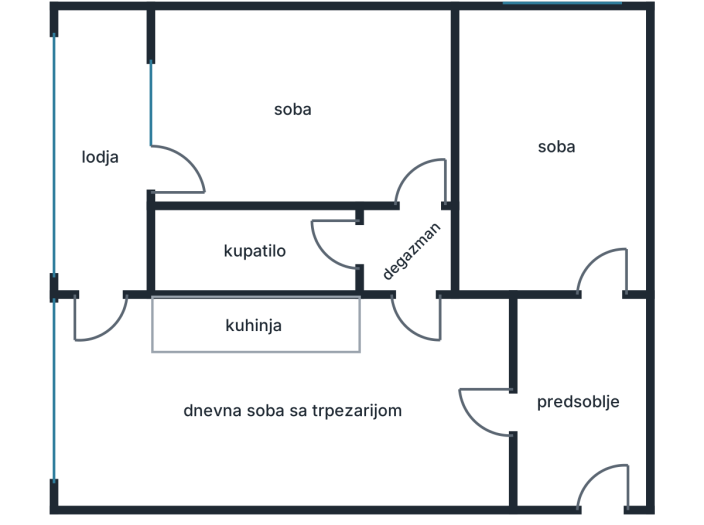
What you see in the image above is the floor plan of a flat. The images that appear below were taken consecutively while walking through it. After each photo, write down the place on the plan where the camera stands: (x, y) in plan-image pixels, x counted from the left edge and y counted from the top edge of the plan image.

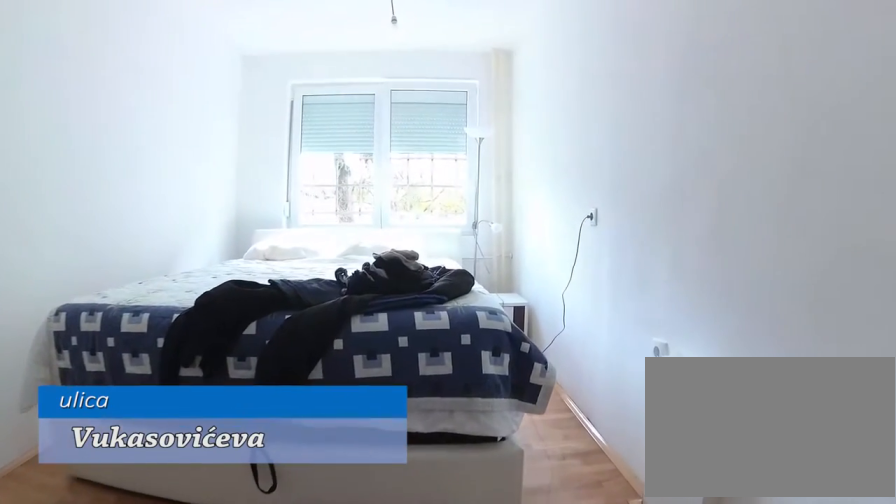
(607, 236)
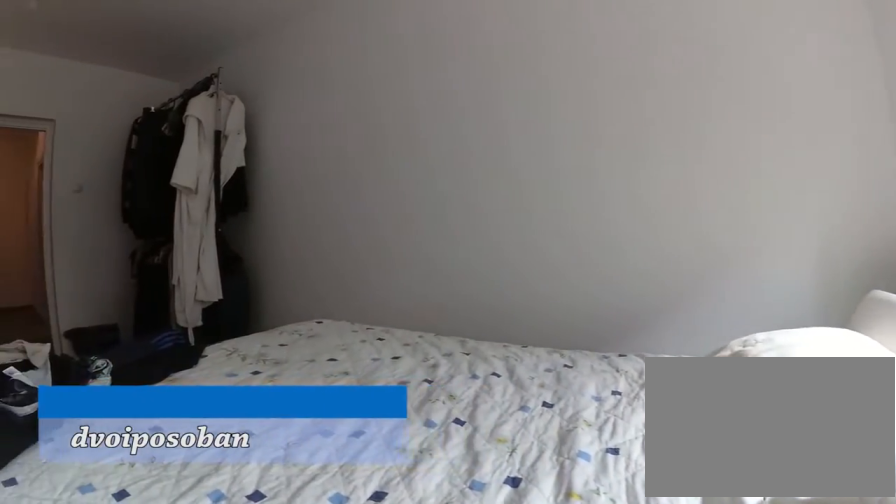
(624, 29)
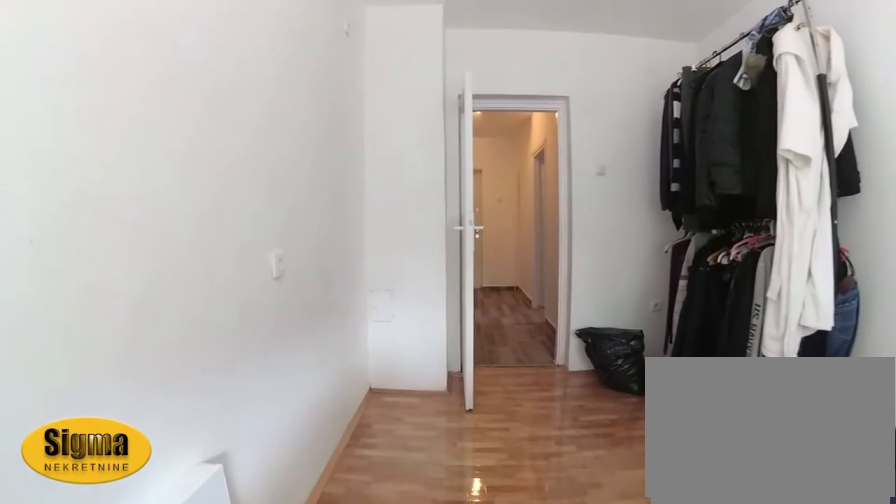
(607, 105)
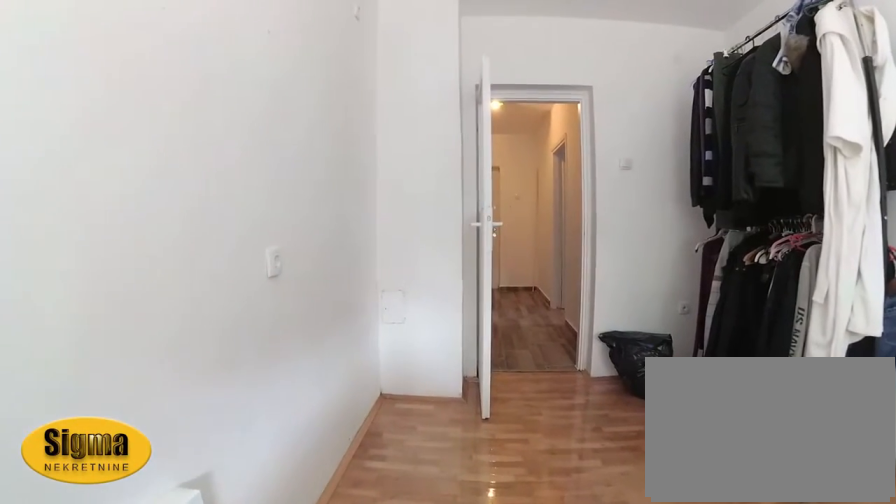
(607, 113)
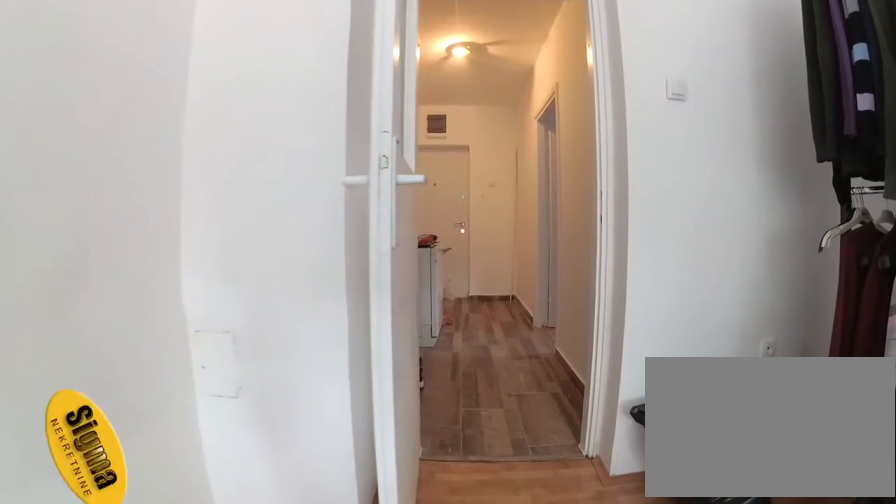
(607, 182)
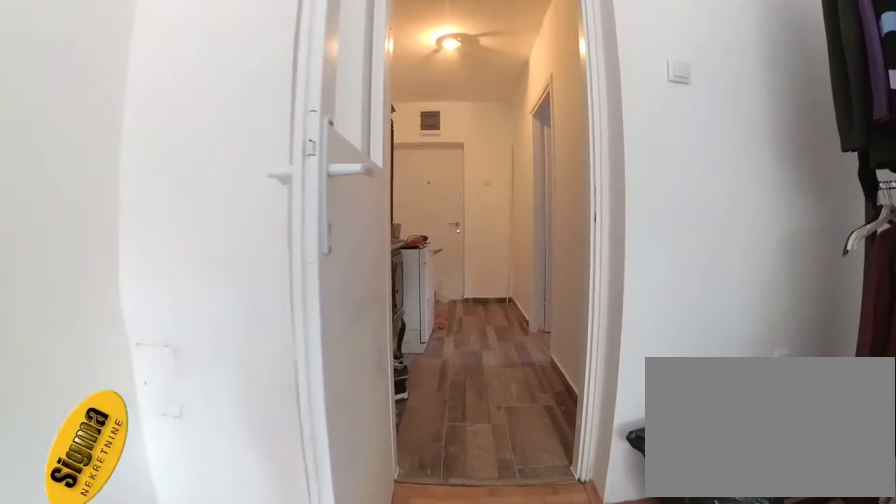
(607, 190)
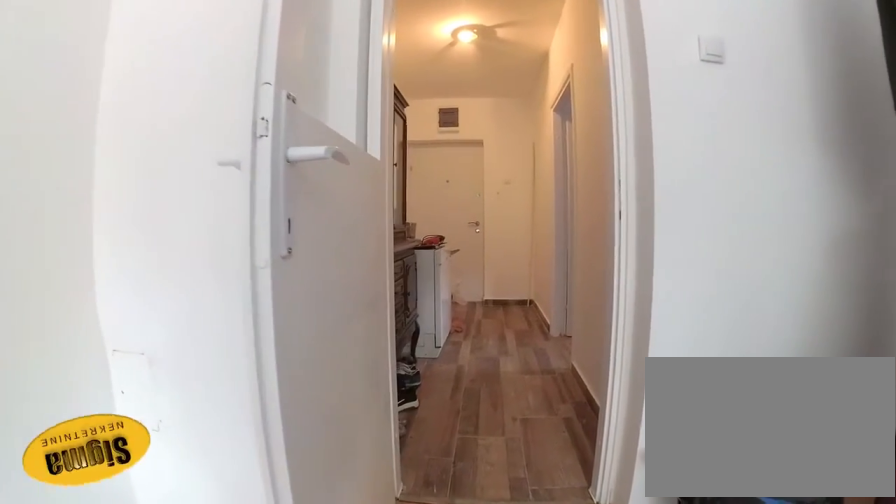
(607, 199)
